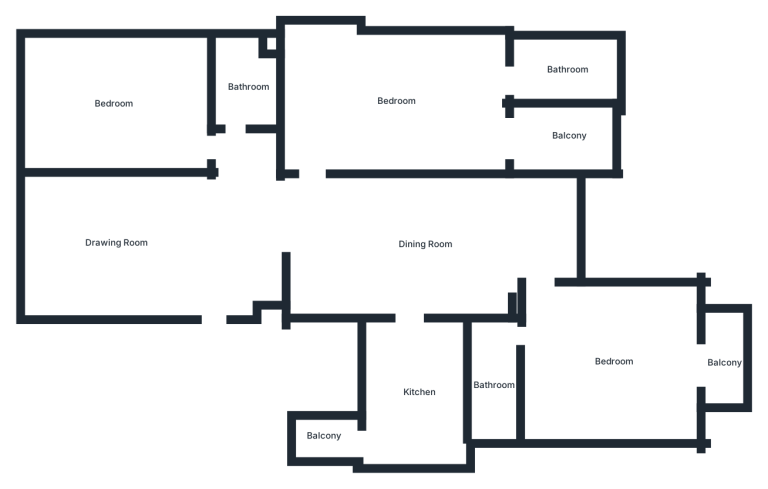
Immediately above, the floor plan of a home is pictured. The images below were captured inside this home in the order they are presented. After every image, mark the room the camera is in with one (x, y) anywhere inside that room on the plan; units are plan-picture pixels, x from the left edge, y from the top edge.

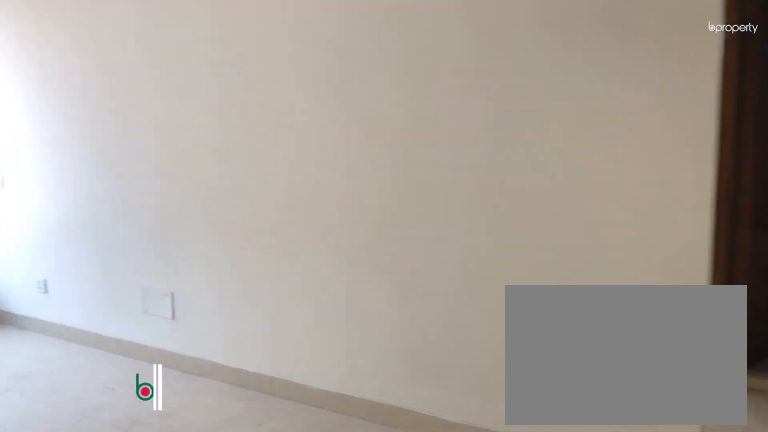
(116, 244)
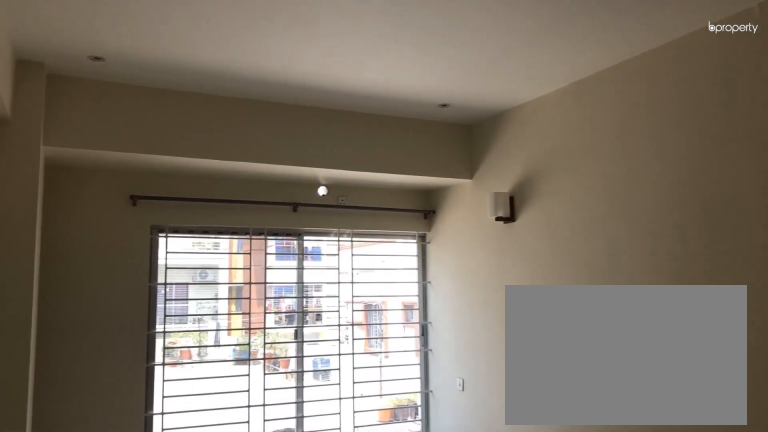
(116, 244)
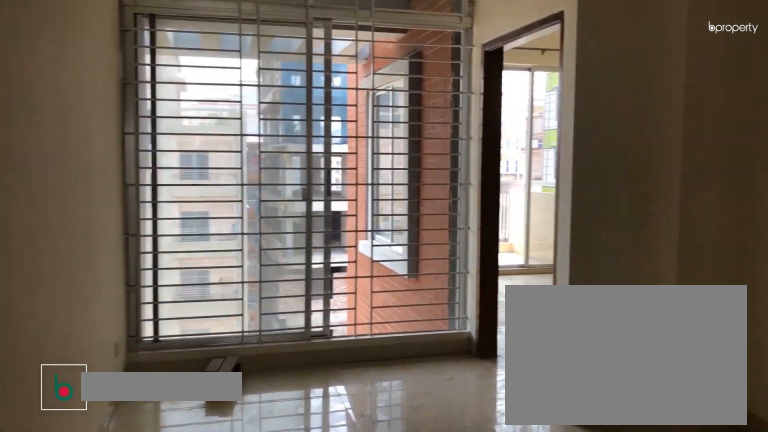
(423, 244)
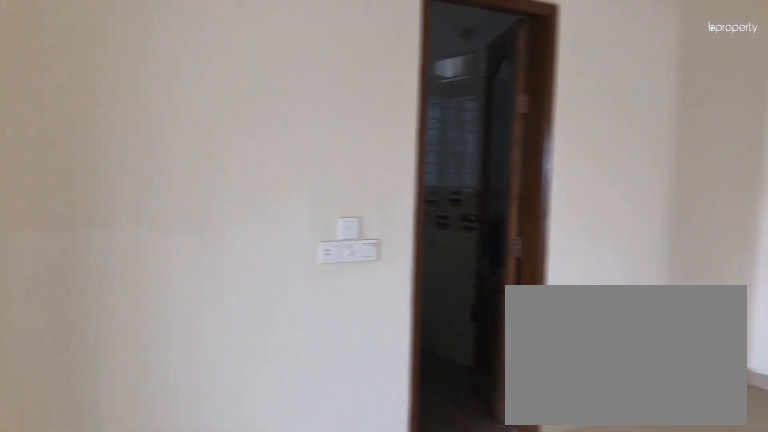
(423, 244)
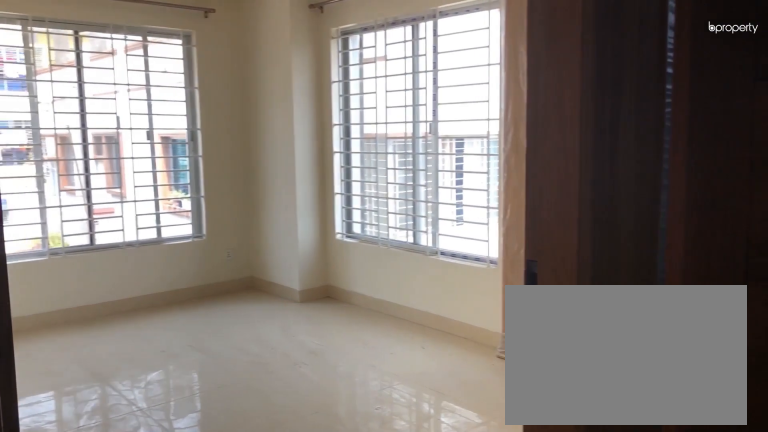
(209, 146)
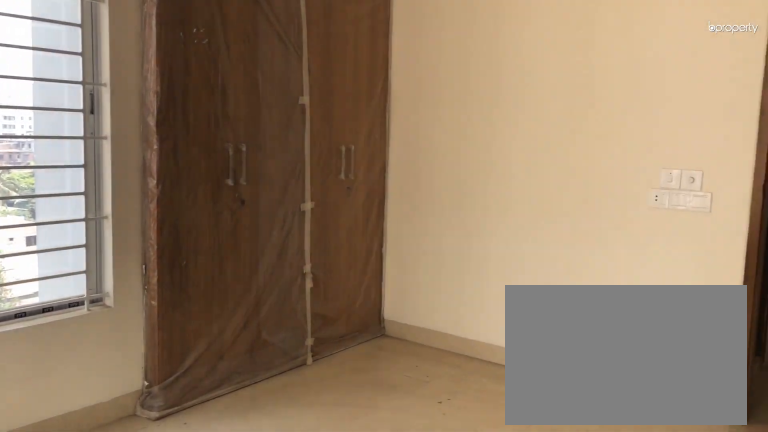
(112, 103)
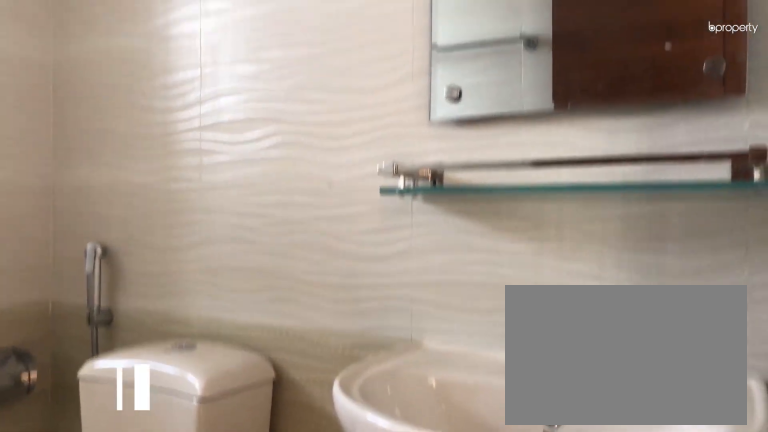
(248, 86)
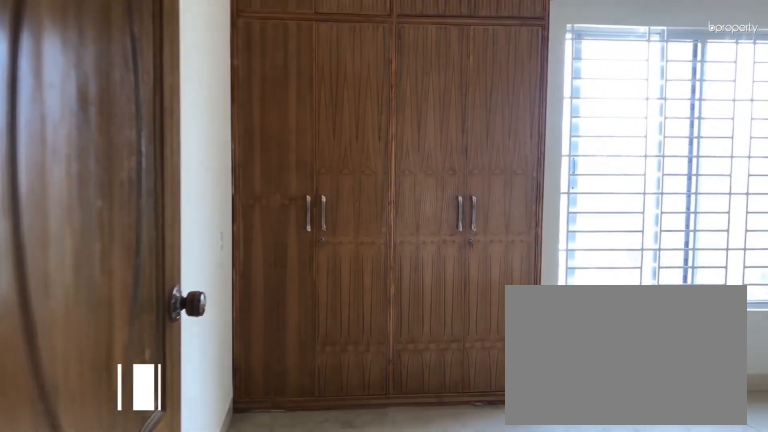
(333, 152)
